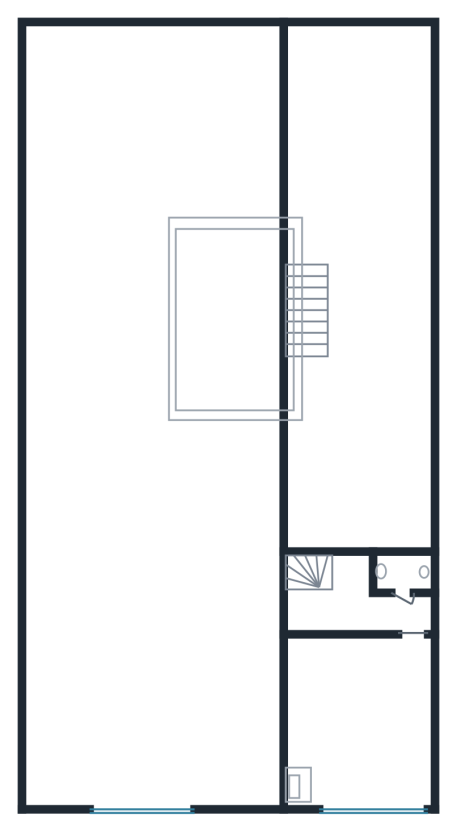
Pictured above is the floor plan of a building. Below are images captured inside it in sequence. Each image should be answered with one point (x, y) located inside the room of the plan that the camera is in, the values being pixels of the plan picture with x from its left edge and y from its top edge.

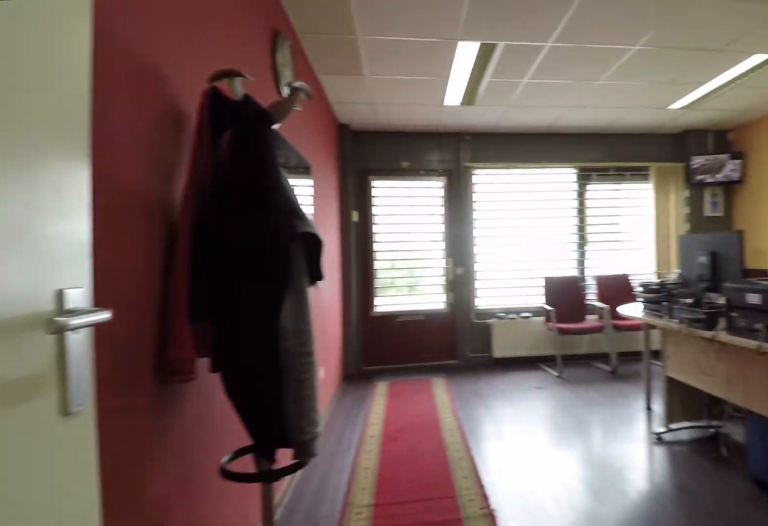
(359, 718)
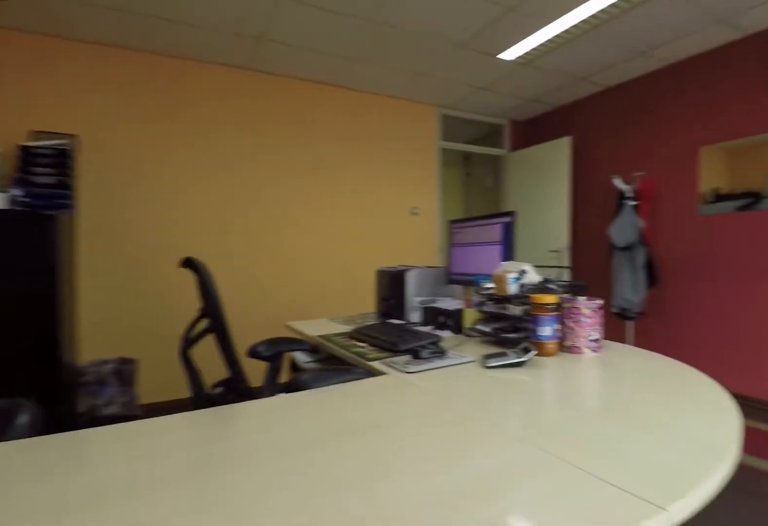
(359, 718)
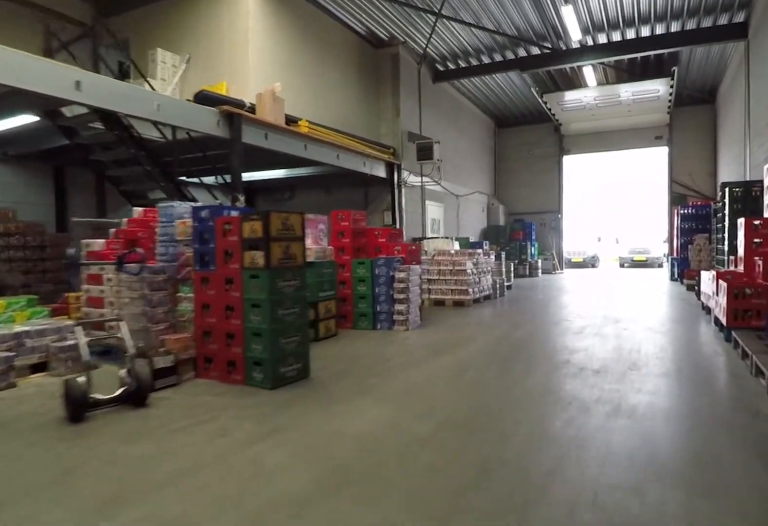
(37, 707)
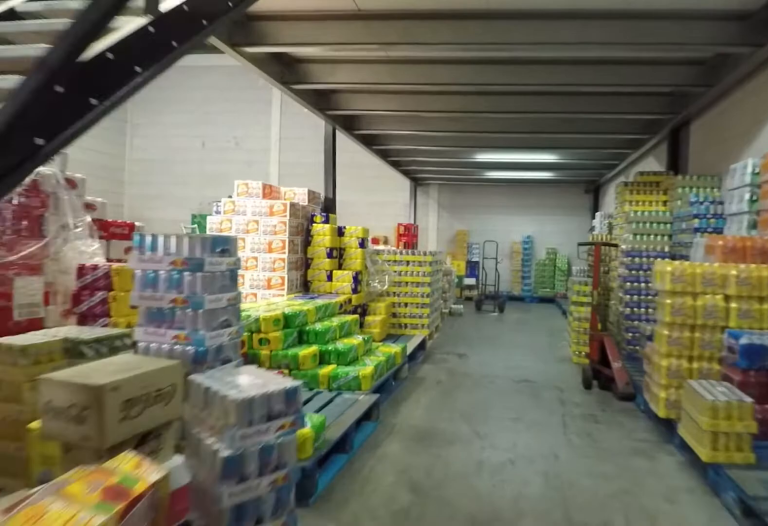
(360, 286)
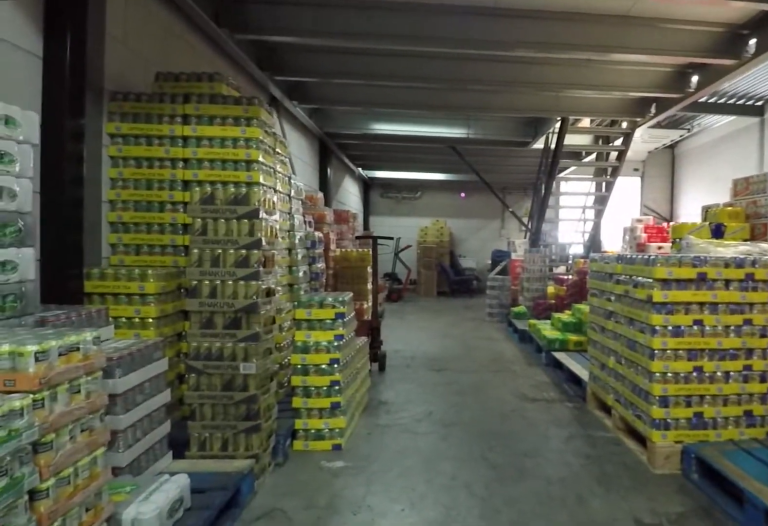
(360, 286)
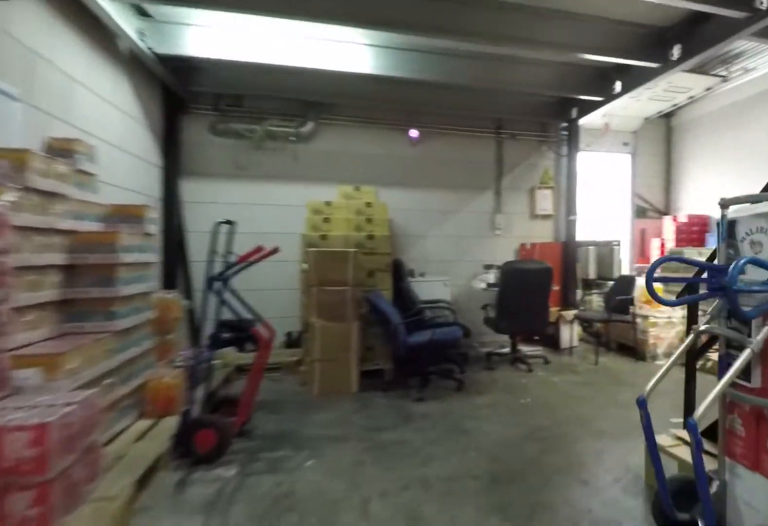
(360, 286)
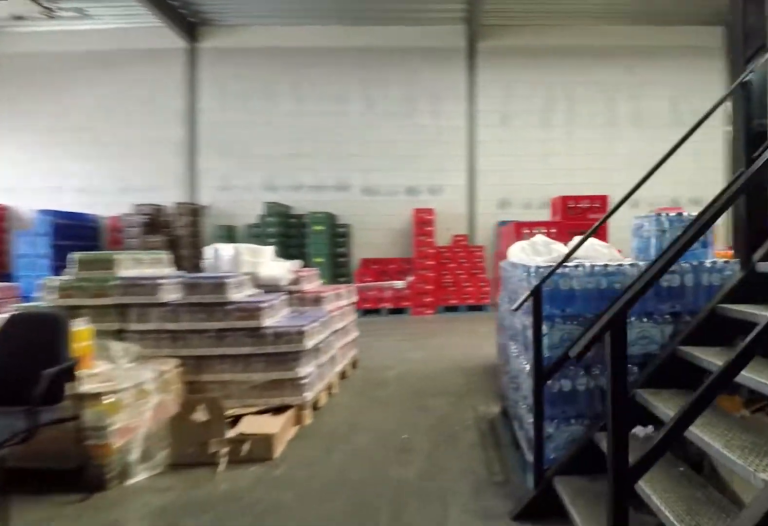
(360, 286)
